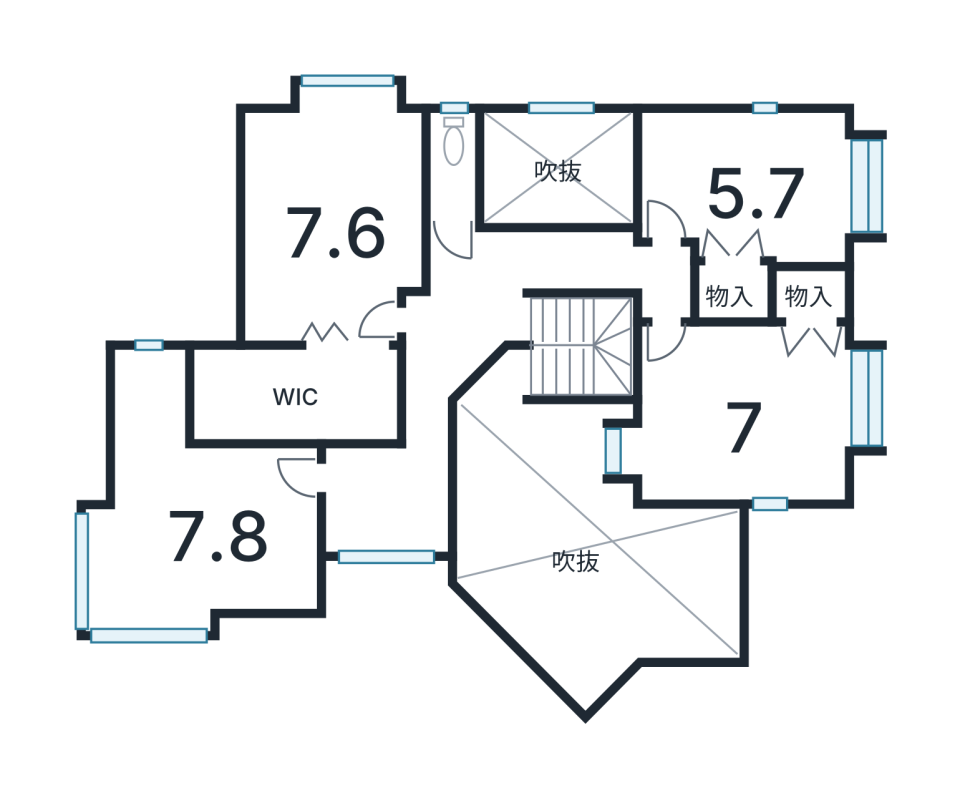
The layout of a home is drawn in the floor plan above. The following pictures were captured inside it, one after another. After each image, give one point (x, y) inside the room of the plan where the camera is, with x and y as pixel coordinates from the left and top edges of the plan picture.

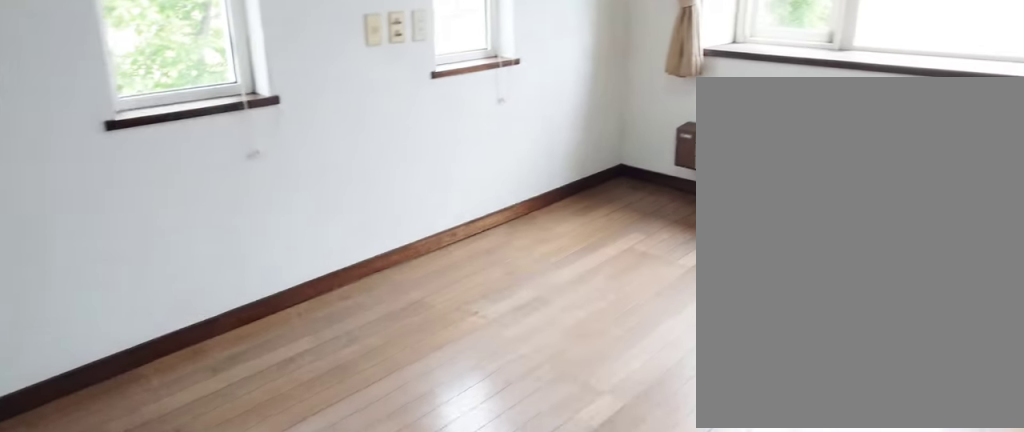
(747, 187)
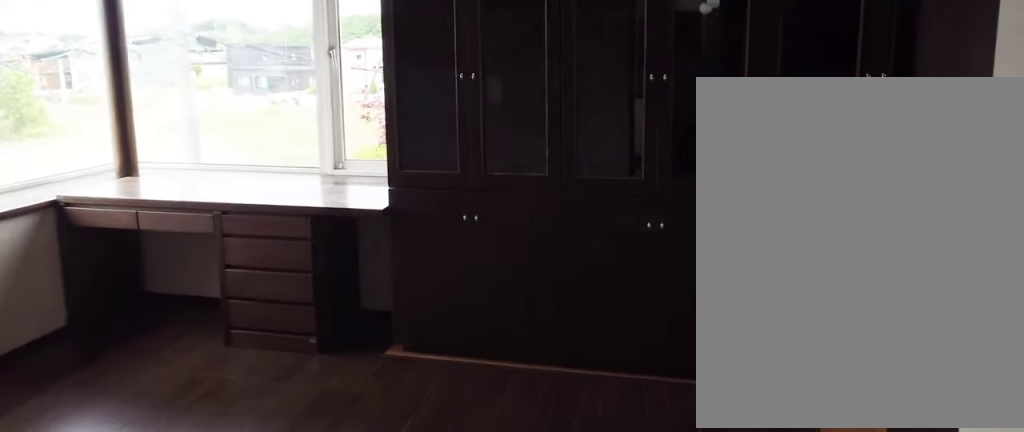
(211, 540)
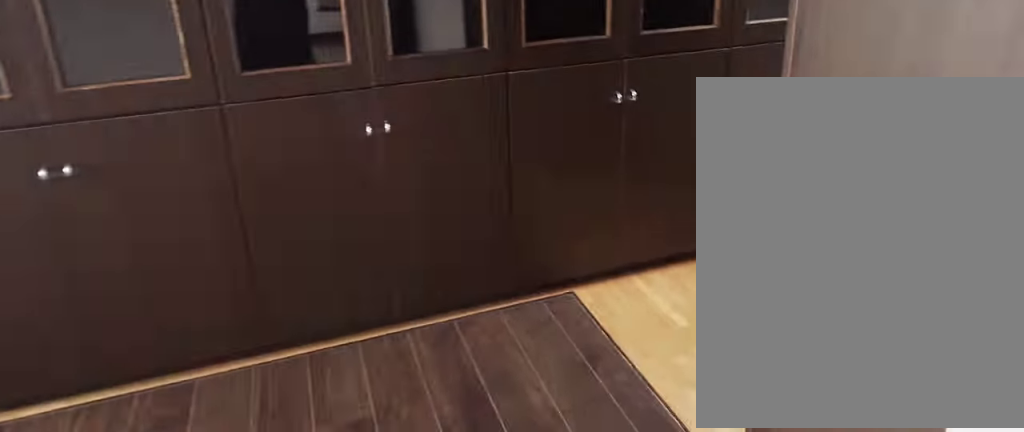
(211, 540)
